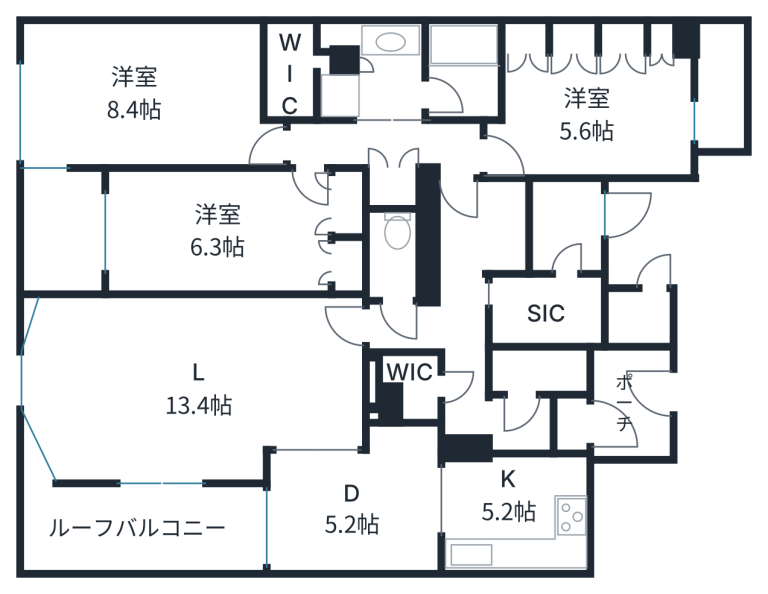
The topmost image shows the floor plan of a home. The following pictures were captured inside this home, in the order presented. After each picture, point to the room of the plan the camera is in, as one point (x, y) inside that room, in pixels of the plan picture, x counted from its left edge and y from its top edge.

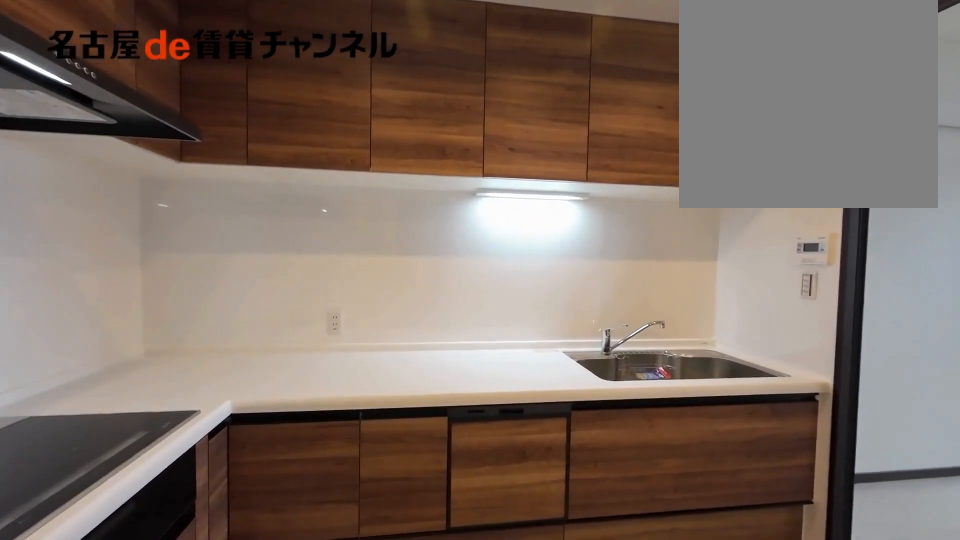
(516, 513)
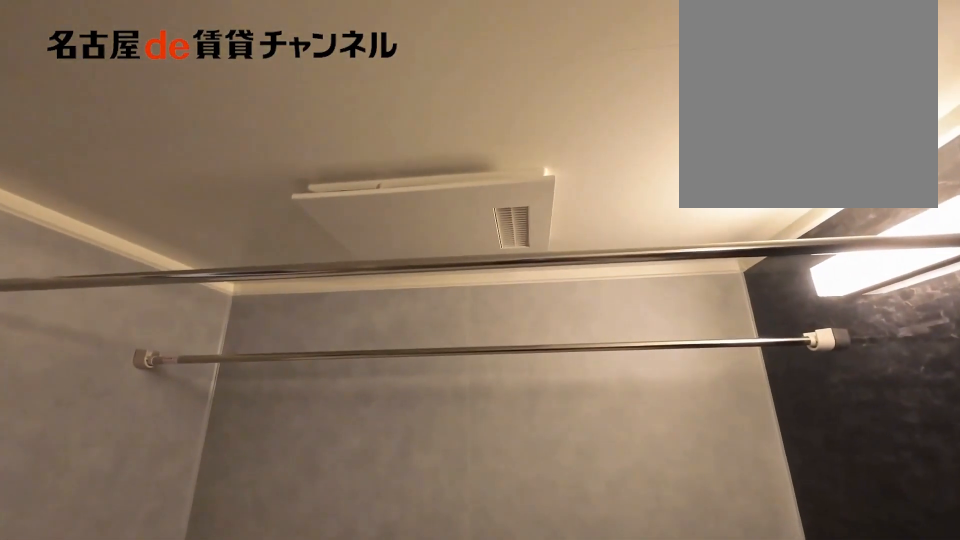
(463, 71)
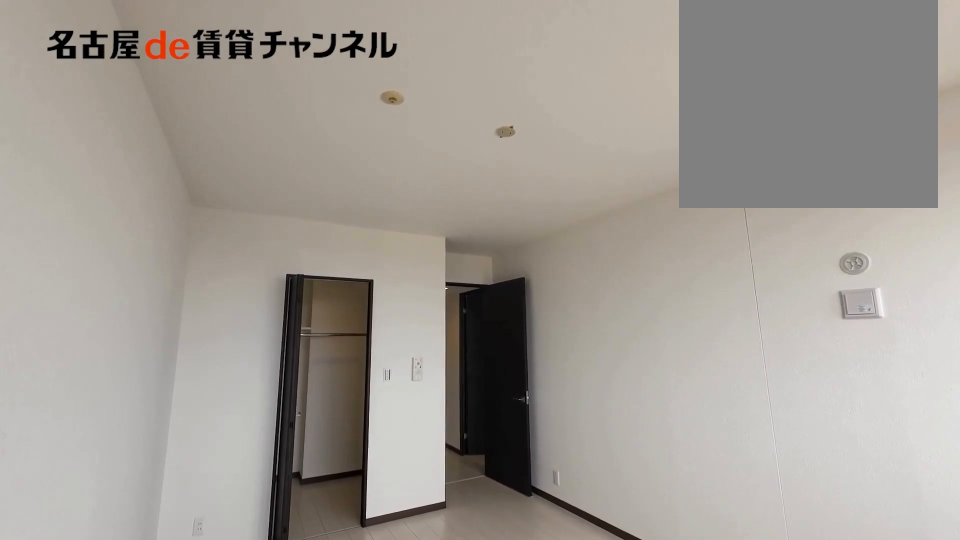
(150, 96)
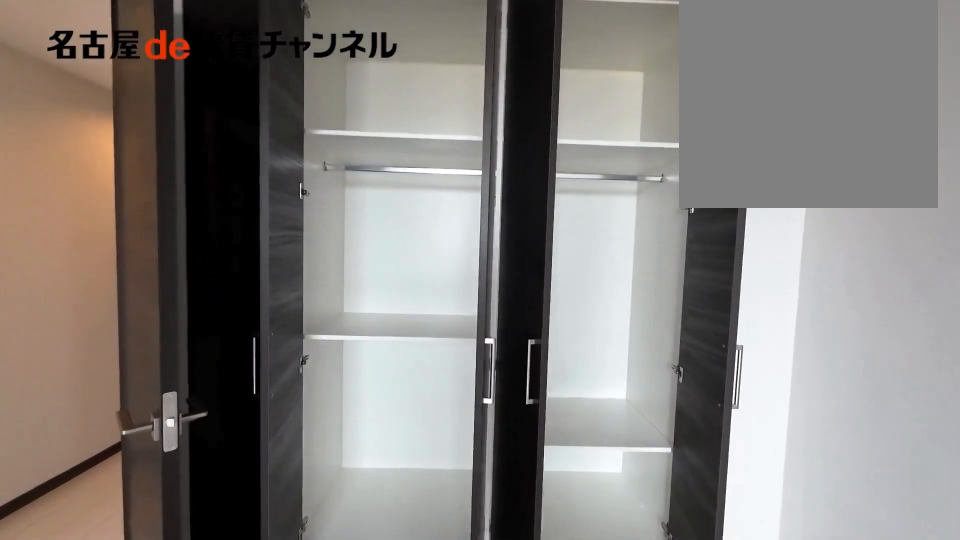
(234, 230)
